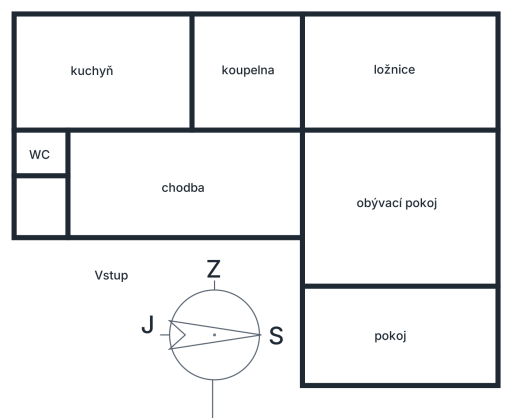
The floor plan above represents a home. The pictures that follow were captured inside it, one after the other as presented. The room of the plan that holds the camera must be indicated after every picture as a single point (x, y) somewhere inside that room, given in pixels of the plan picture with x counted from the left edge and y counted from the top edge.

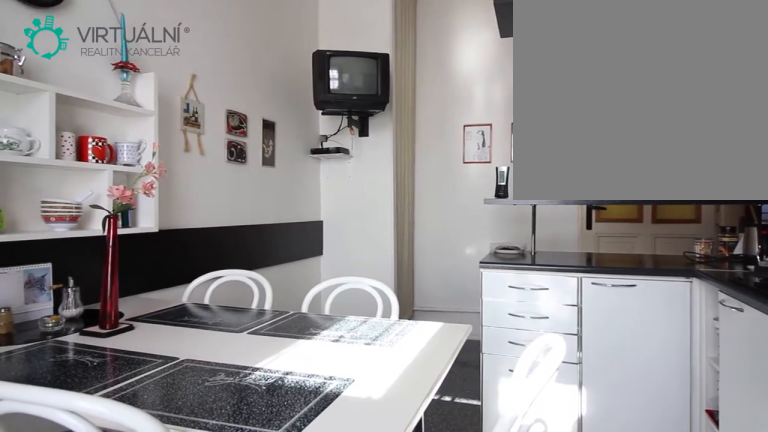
(103, 71)
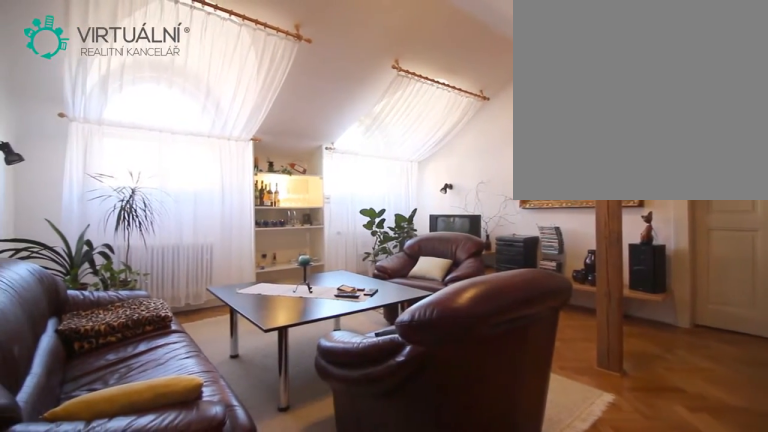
(400, 208)
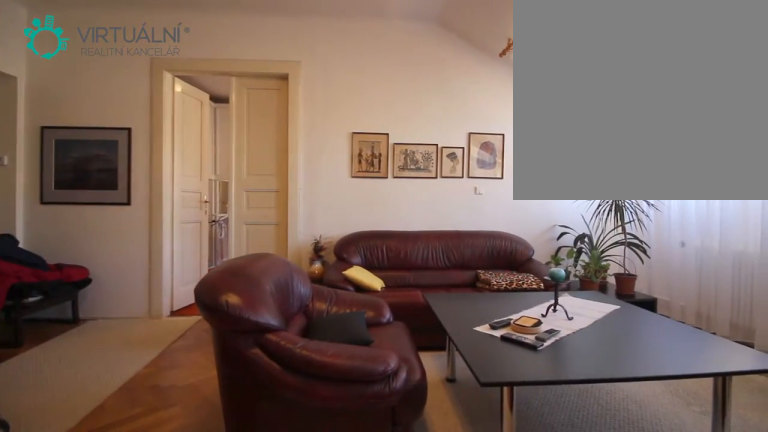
(400, 208)
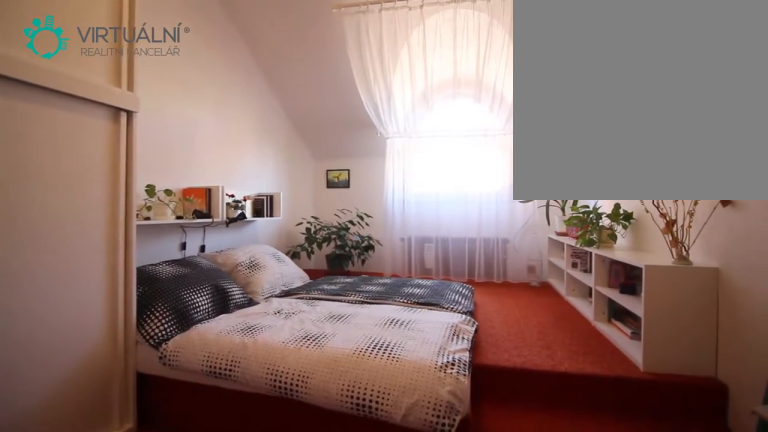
(400, 71)
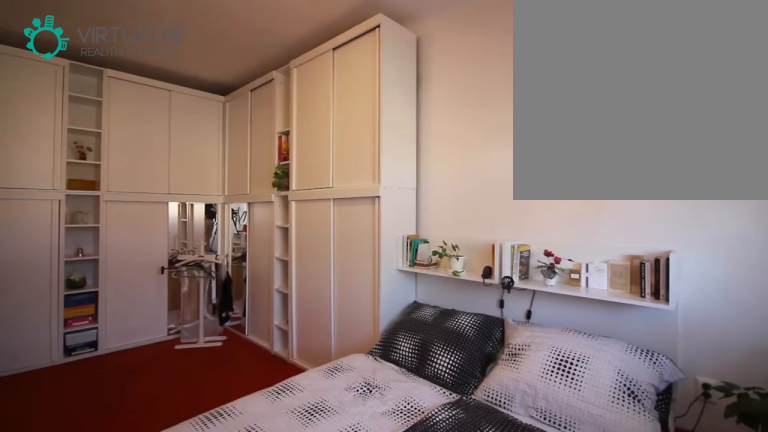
(400, 71)
